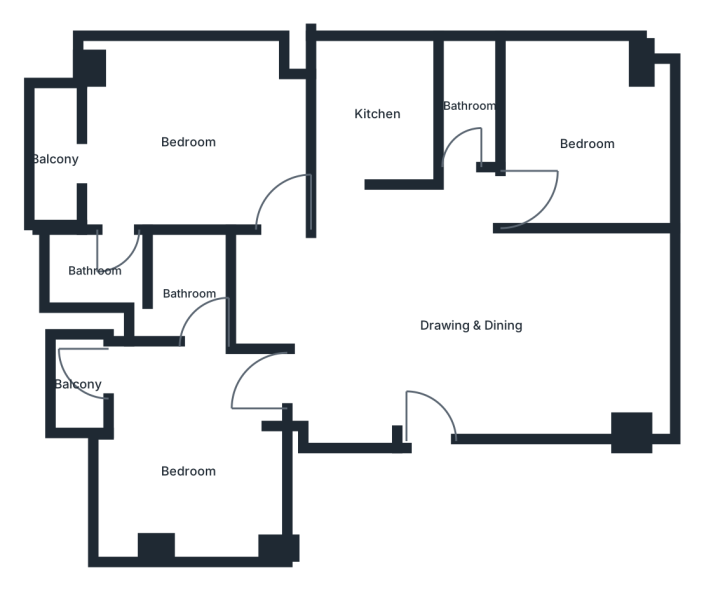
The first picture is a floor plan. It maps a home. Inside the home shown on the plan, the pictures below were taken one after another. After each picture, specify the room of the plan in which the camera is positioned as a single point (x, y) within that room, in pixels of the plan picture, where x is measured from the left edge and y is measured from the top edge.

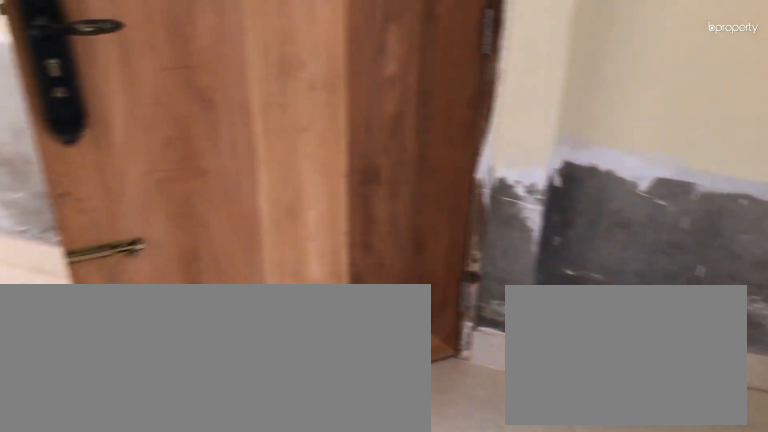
(468, 324)
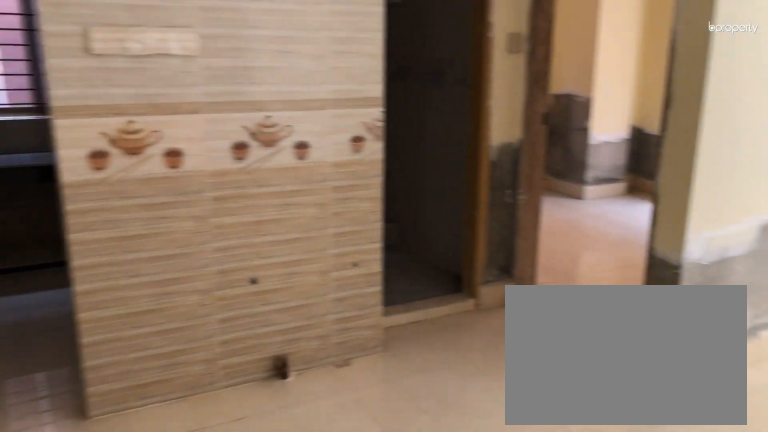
(468, 324)
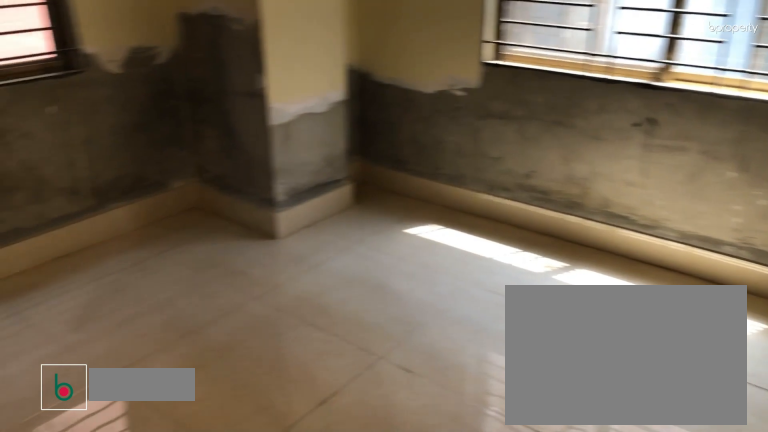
(589, 143)
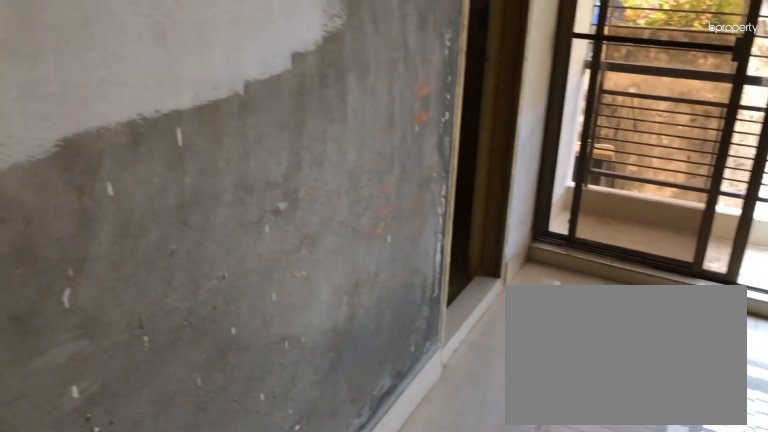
(192, 143)
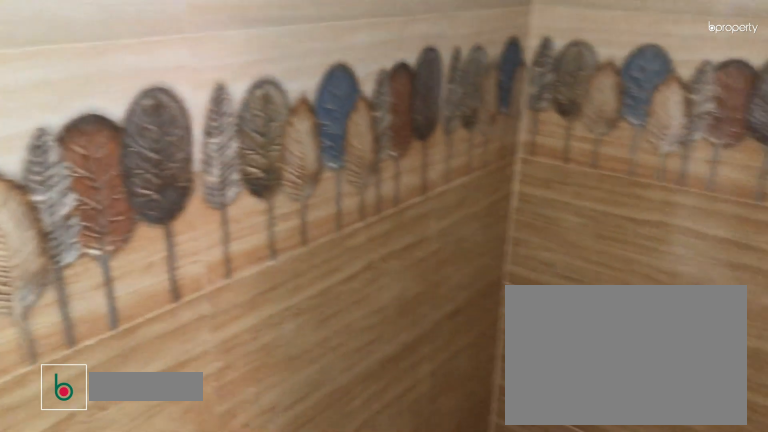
(96, 270)
